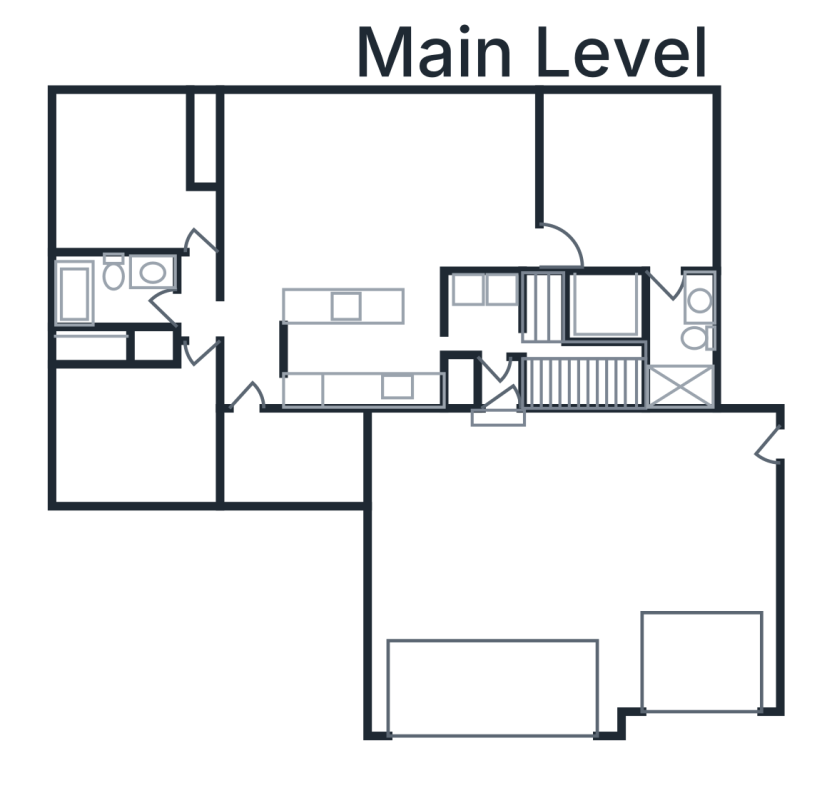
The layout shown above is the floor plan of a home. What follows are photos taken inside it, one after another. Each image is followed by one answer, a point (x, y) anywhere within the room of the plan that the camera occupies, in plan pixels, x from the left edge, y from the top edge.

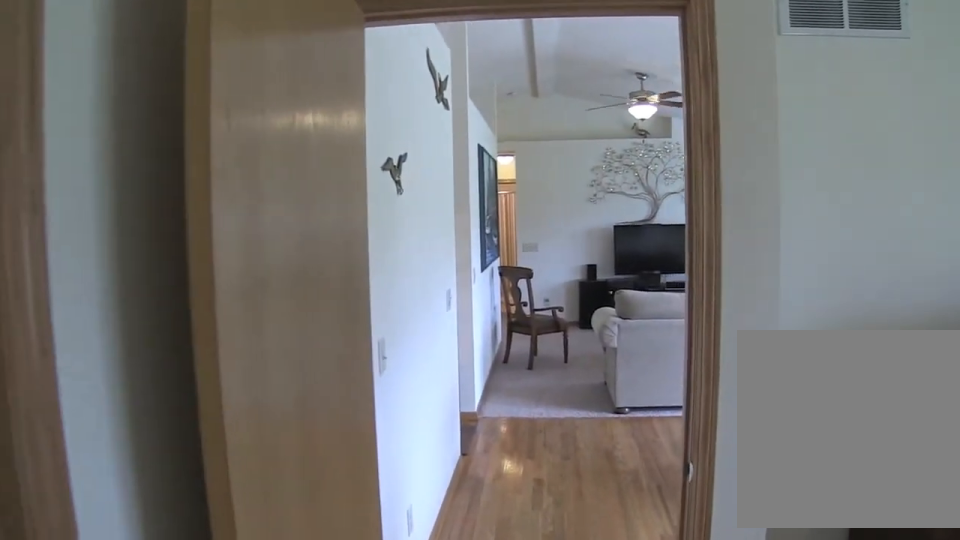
(627, 181)
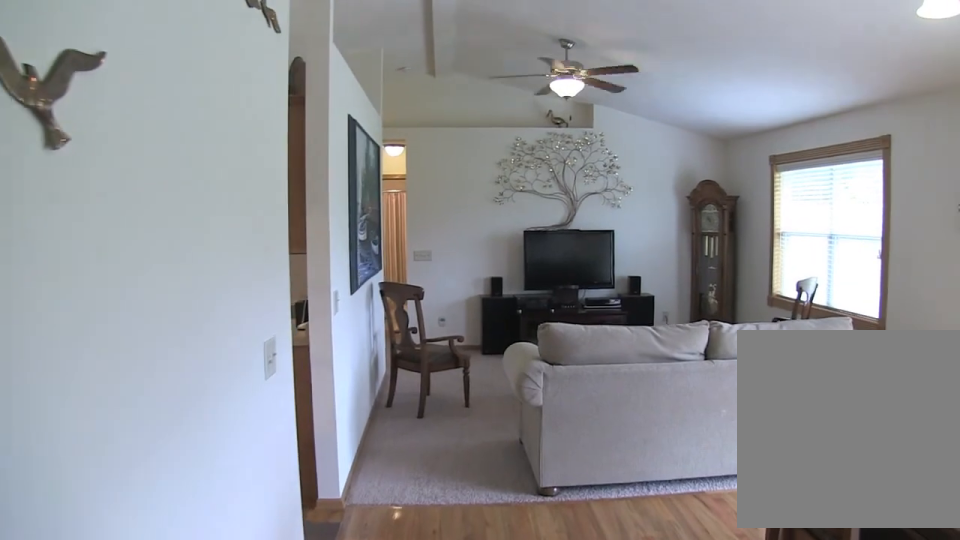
(488, 181)
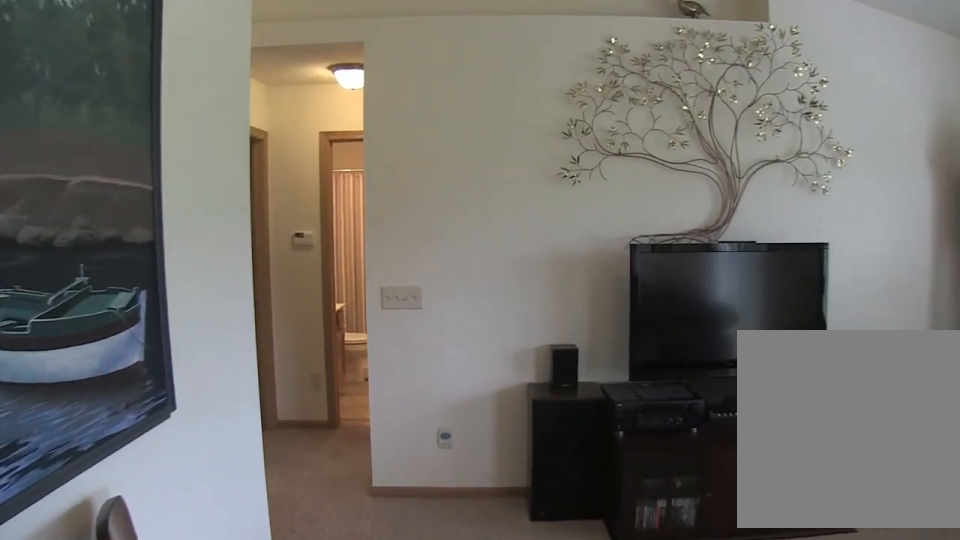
(335, 190)
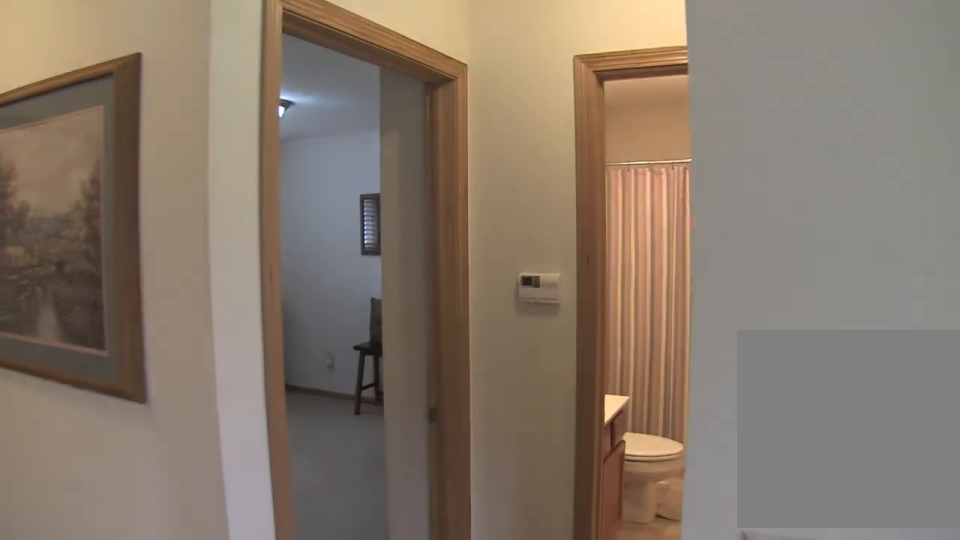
(335, 190)
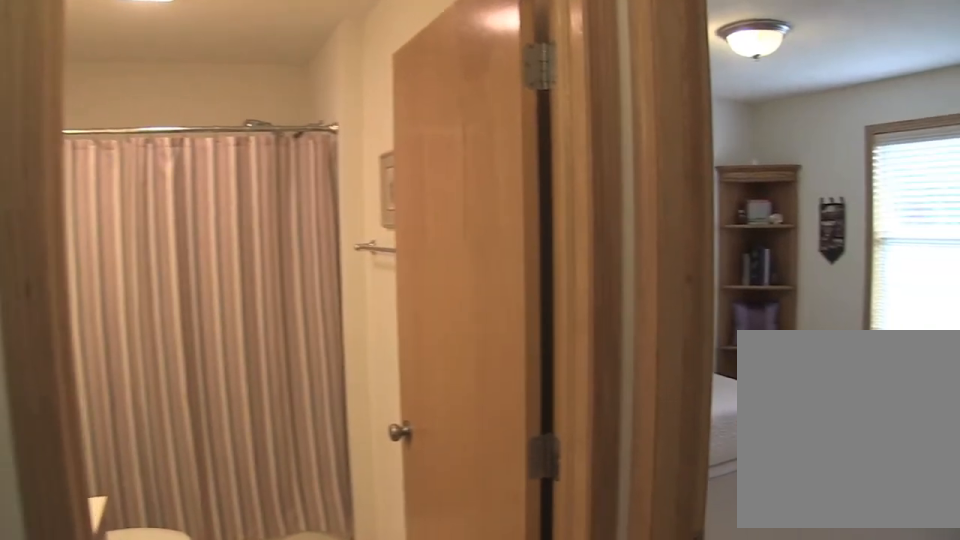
(199, 297)
